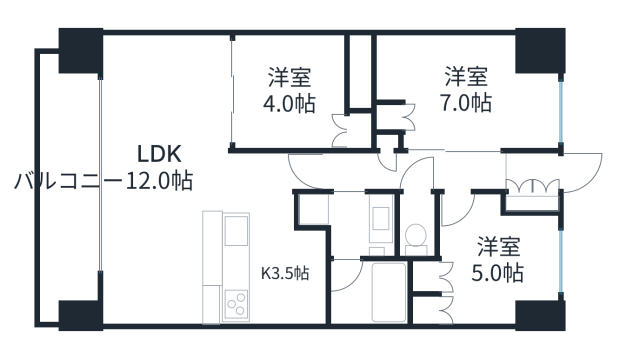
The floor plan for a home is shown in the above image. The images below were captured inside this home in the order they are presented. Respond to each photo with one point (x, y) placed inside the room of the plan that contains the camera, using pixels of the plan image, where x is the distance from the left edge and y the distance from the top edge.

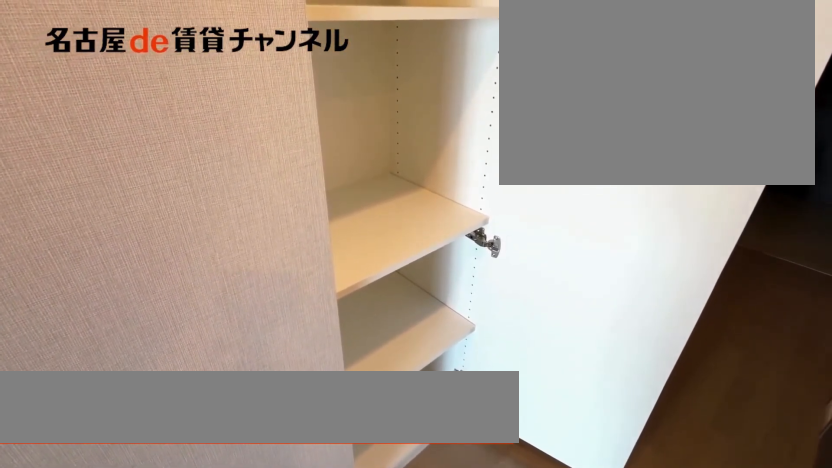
(386, 142)
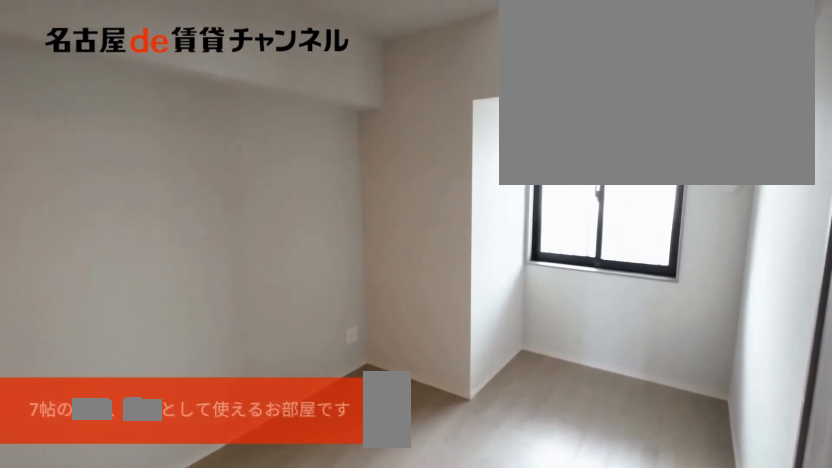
(466, 90)
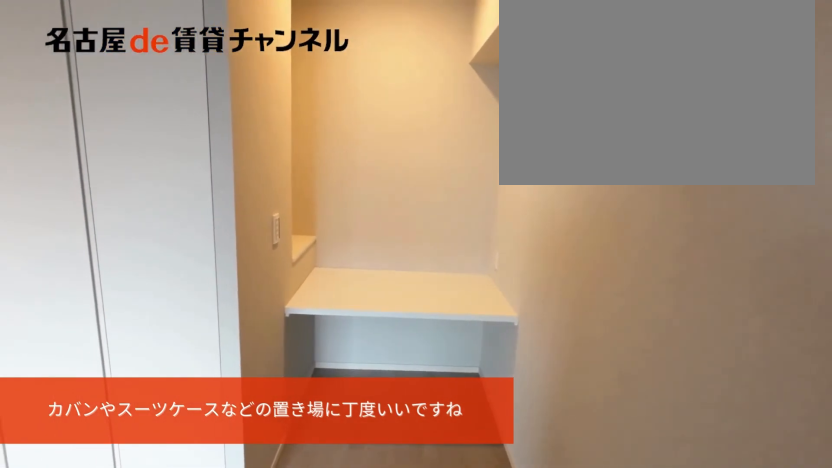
(466, 90)
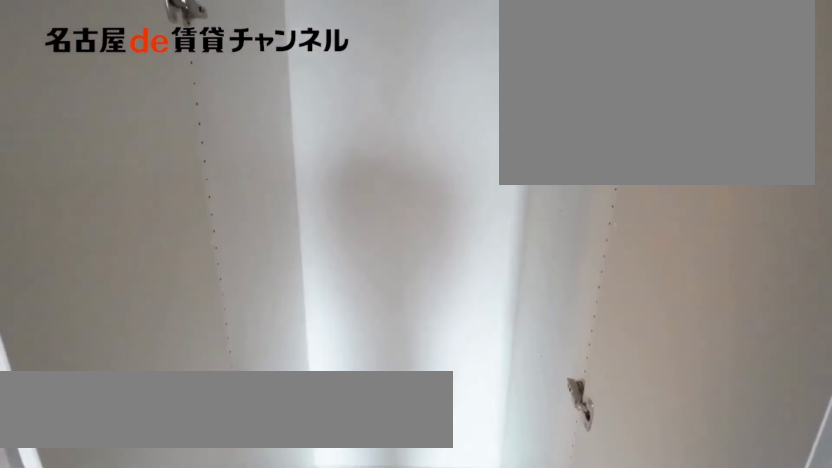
(387, 117)
